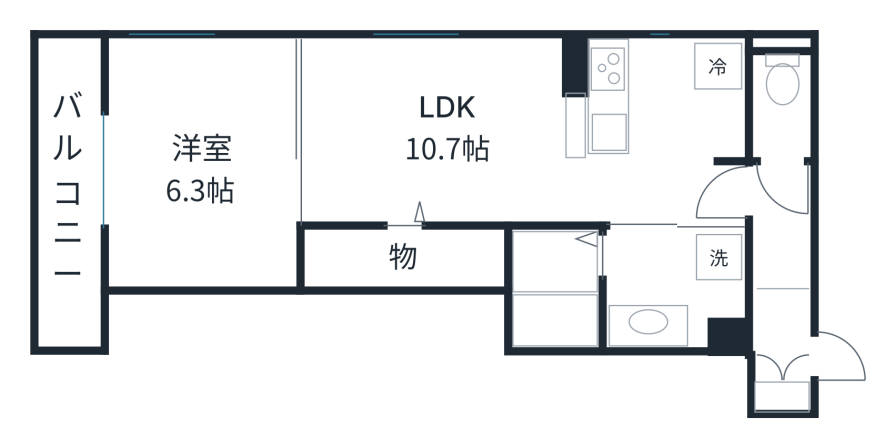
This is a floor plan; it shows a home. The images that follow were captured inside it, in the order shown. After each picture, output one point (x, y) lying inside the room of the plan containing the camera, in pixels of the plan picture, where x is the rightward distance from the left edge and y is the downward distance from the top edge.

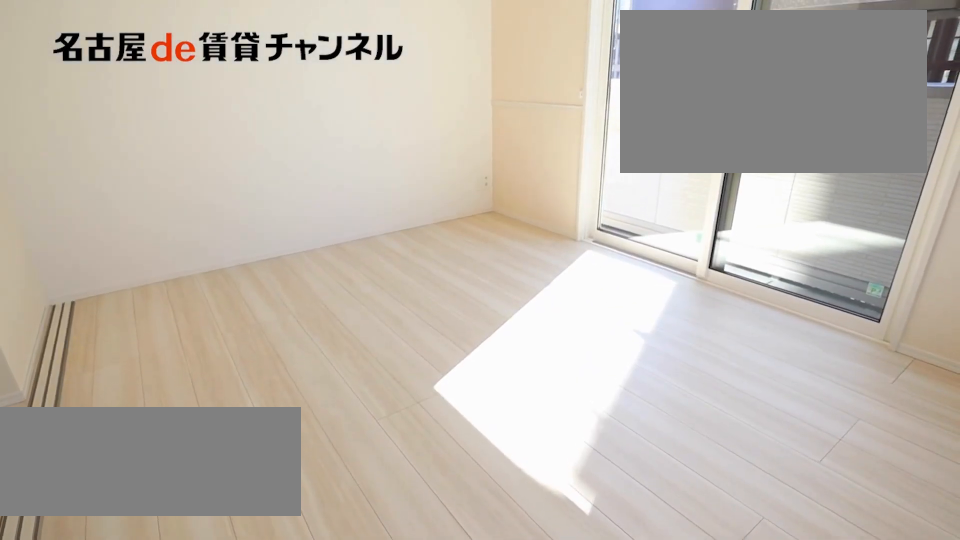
(202, 164)
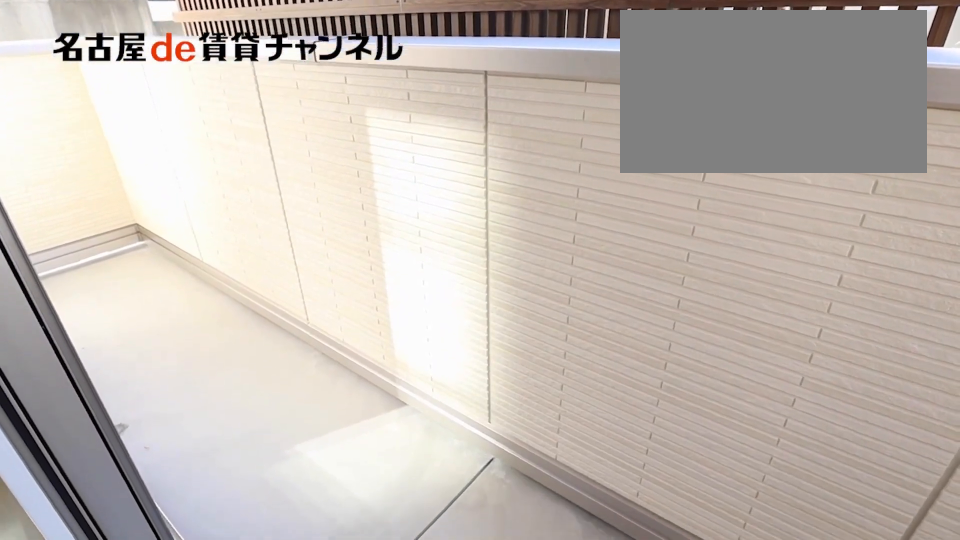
(69, 192)
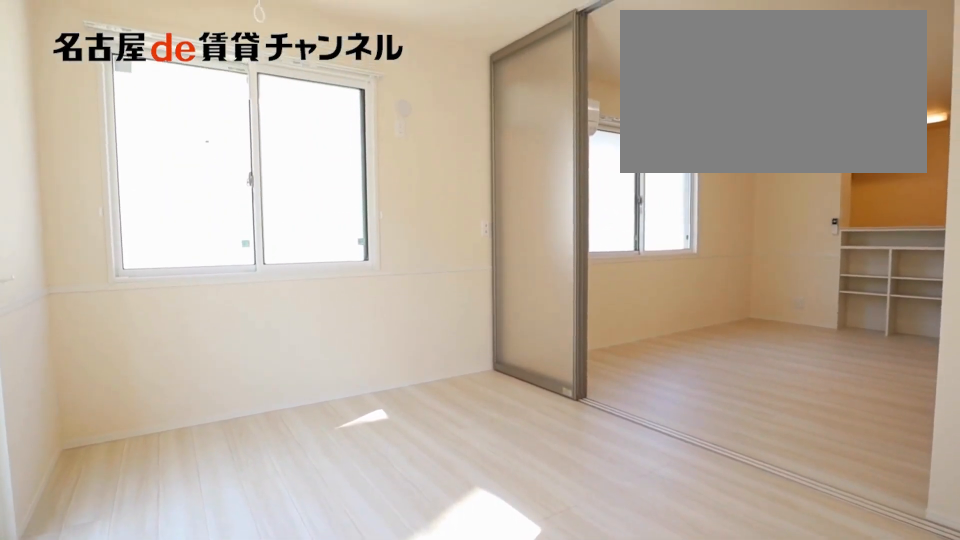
(205, 164)
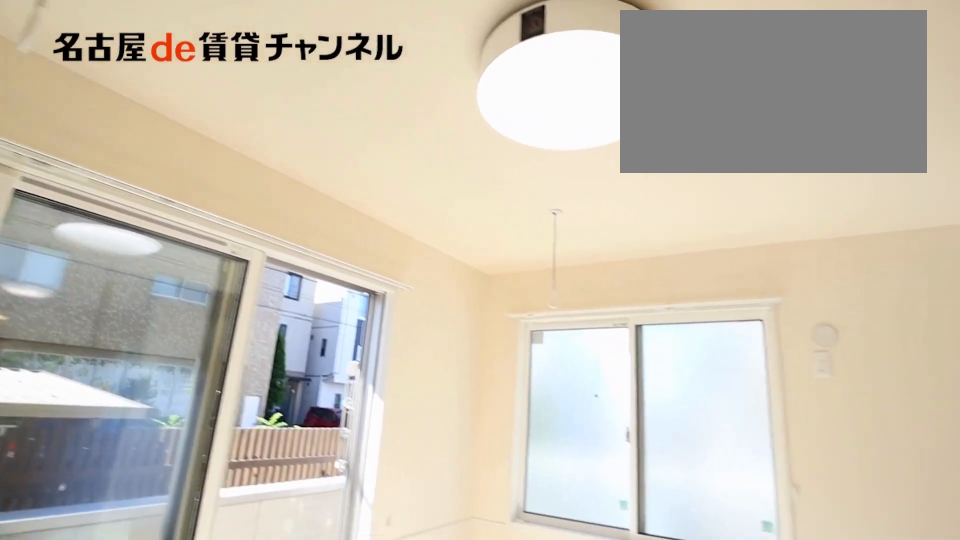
(205, 164)
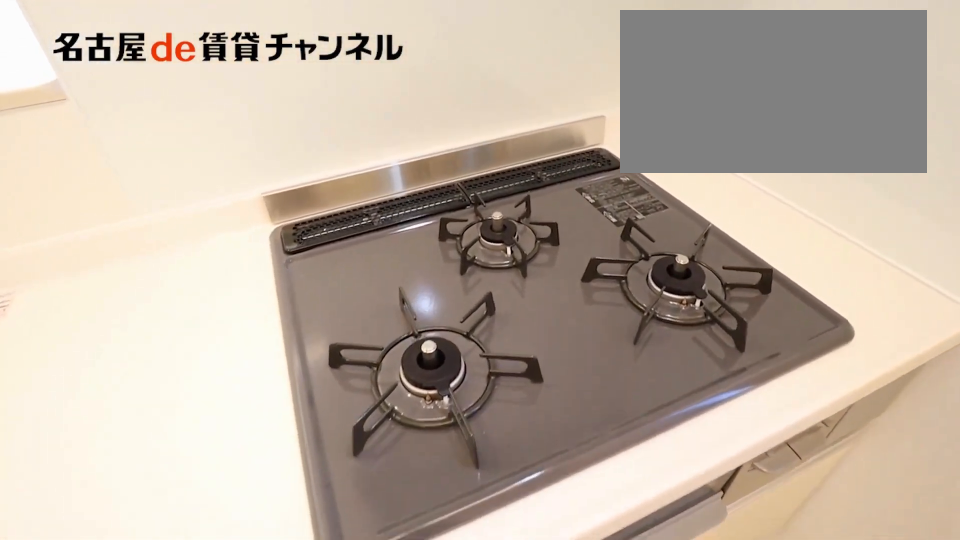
(655, 97)
